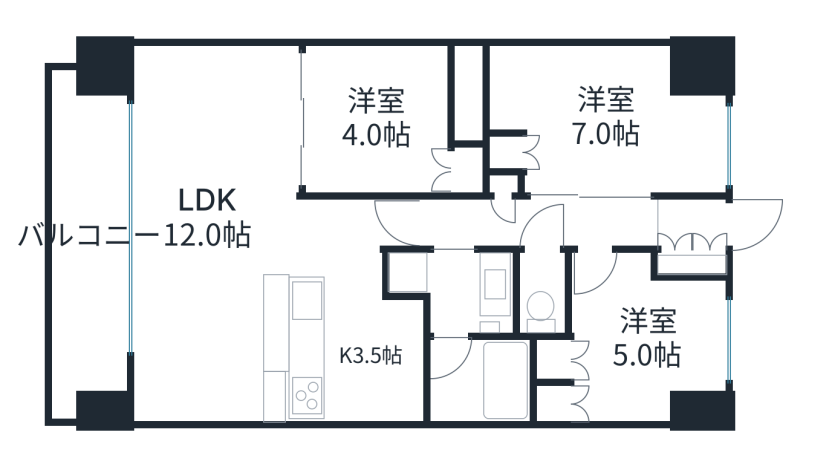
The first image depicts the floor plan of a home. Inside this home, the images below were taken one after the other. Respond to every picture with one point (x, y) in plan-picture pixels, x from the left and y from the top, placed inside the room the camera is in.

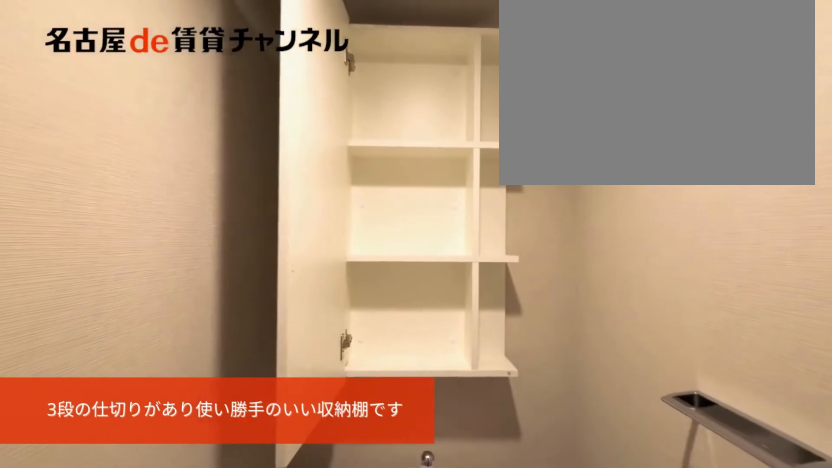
(544, 296)
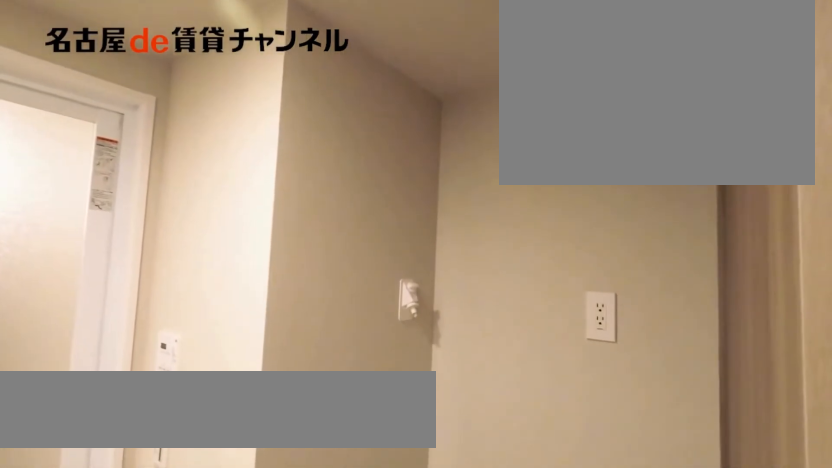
(457, 289)
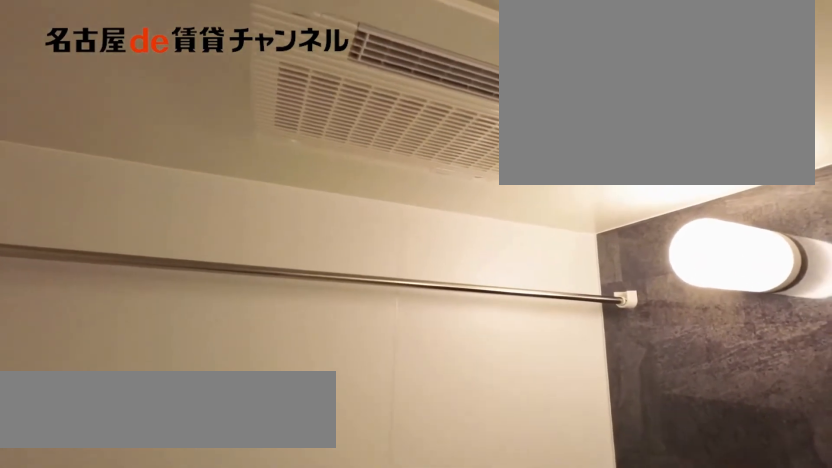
(475, 379)
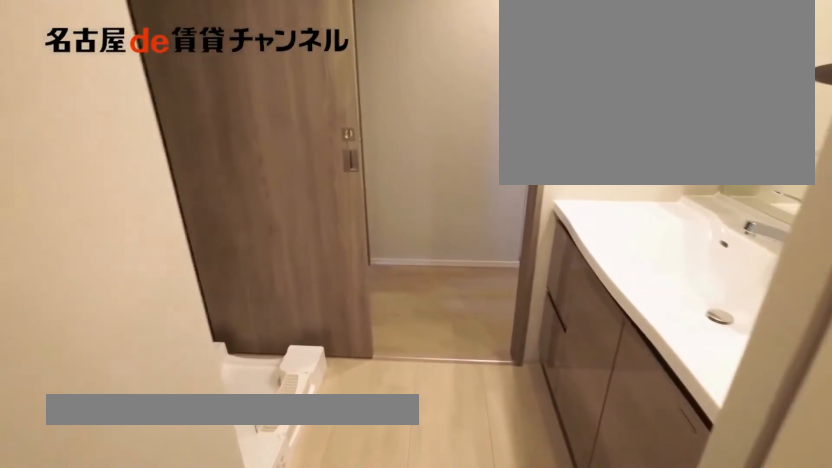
(475, 379)
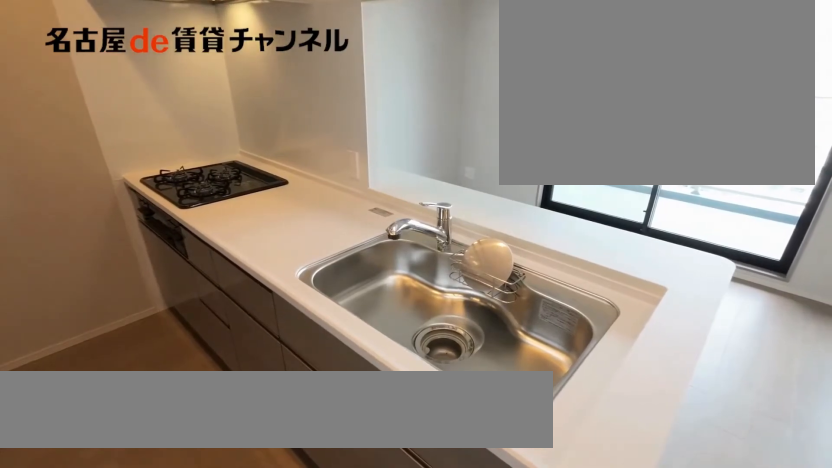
(318, 348)
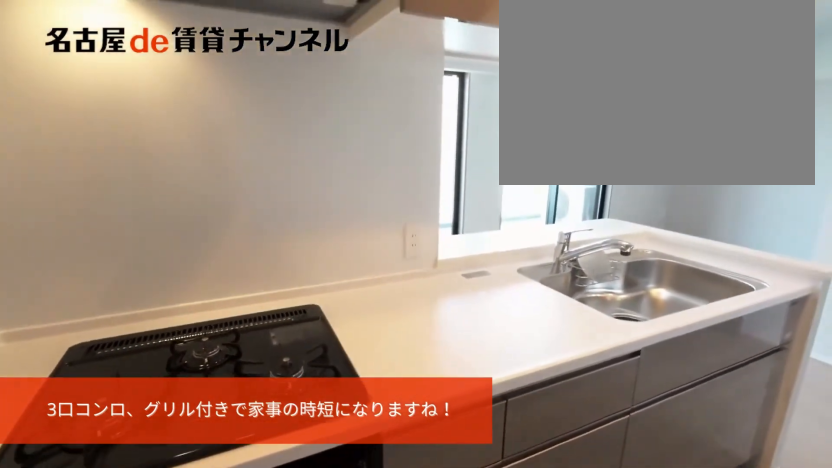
(318, 348)
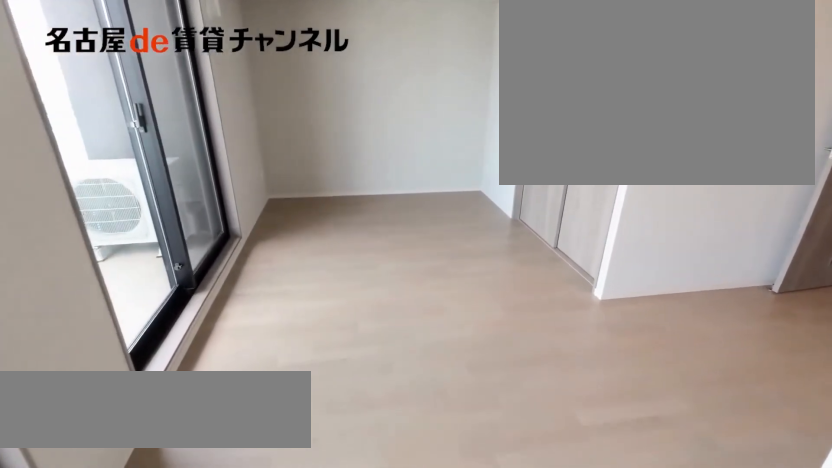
(208, 222)
